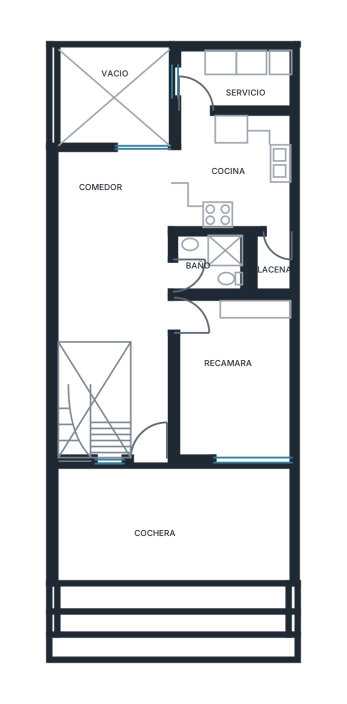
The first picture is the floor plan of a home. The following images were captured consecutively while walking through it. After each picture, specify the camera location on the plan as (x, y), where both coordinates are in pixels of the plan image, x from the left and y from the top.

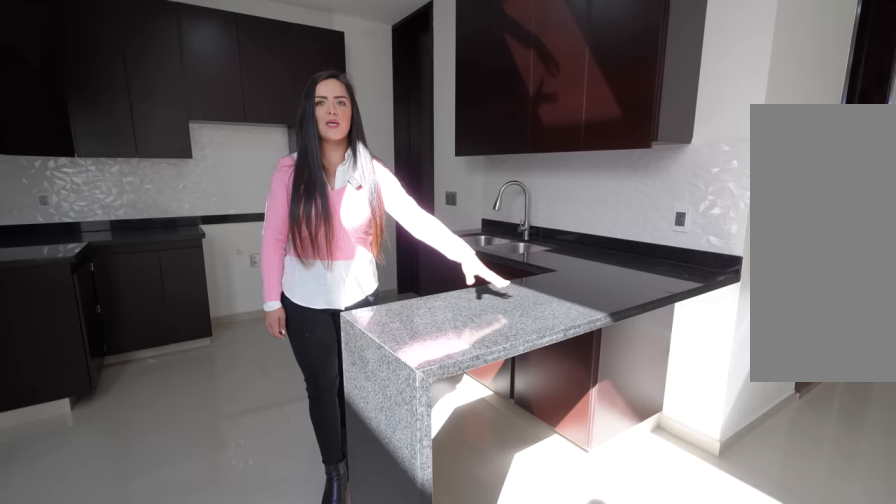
(148, 206)
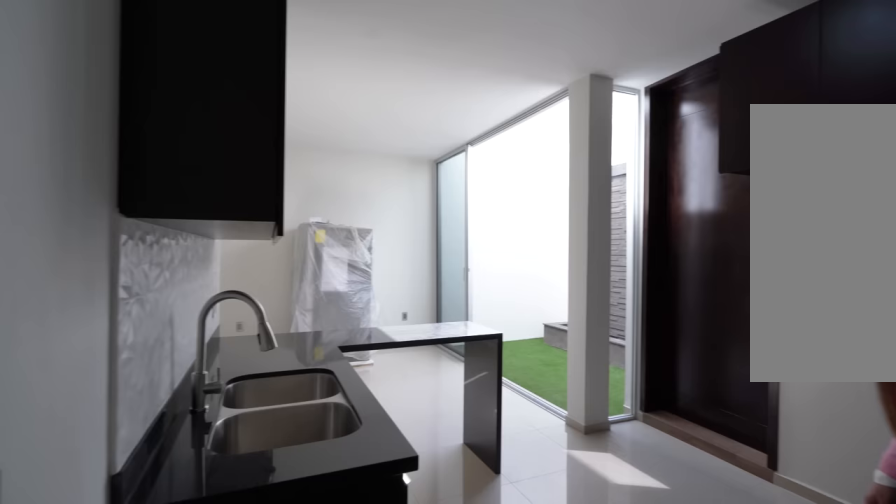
(267, 222)
